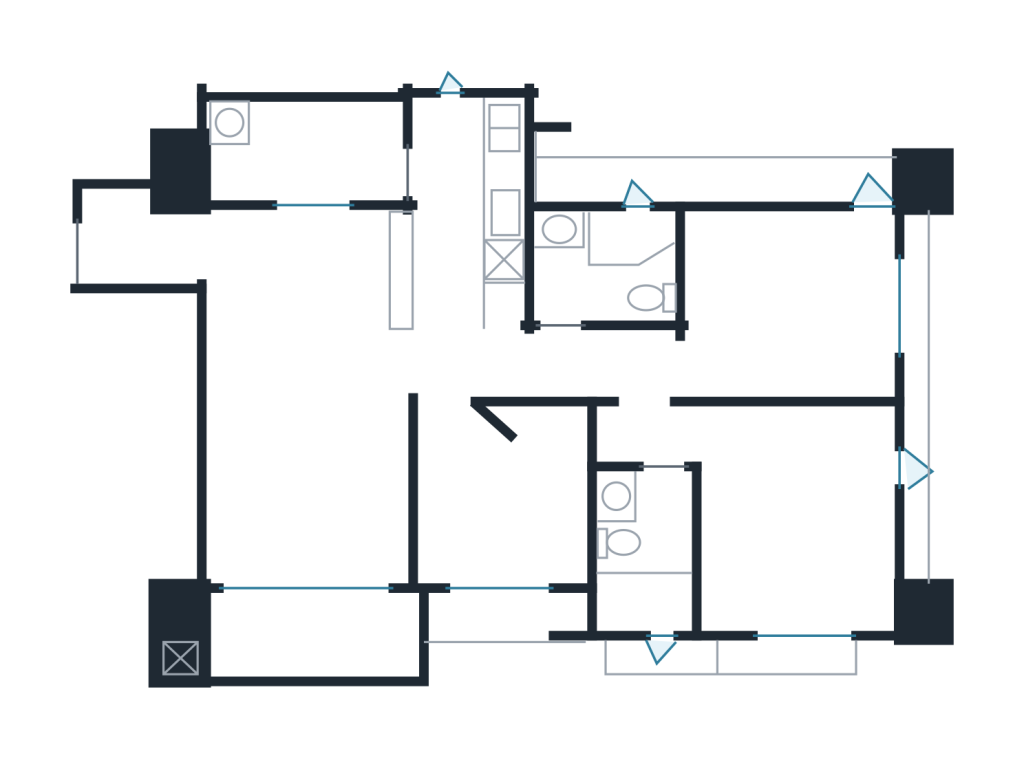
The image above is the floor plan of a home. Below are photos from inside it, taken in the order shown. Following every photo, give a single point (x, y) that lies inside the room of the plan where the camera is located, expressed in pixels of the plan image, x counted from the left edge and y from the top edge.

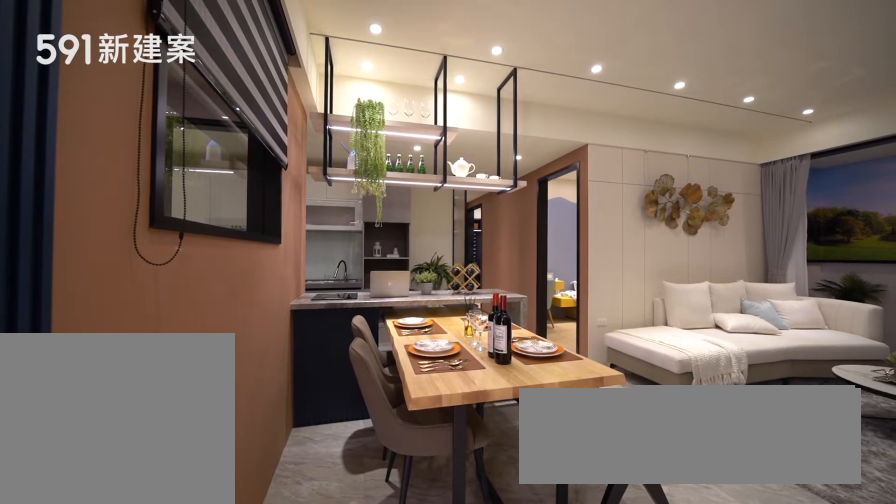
(316, 276)
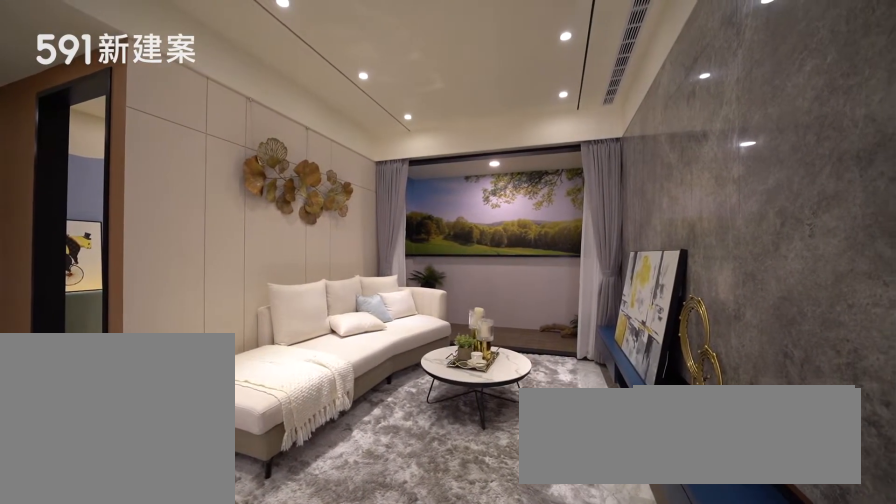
(311, 474)
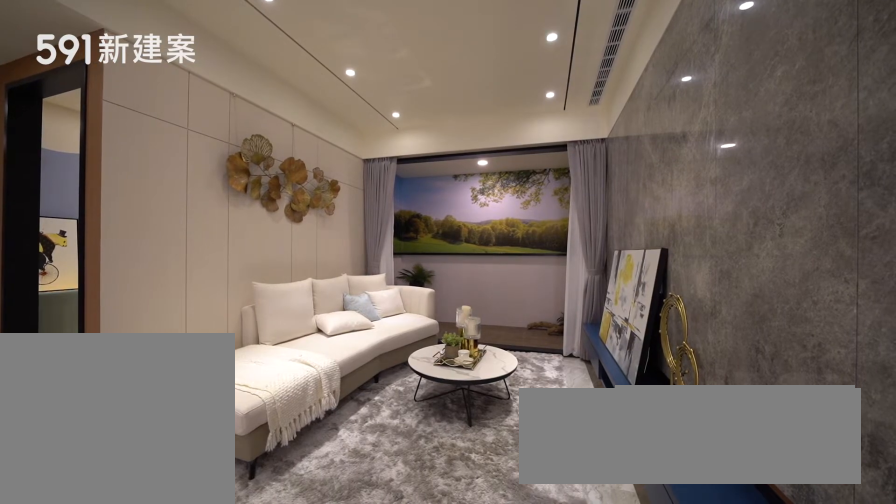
(311, 474)
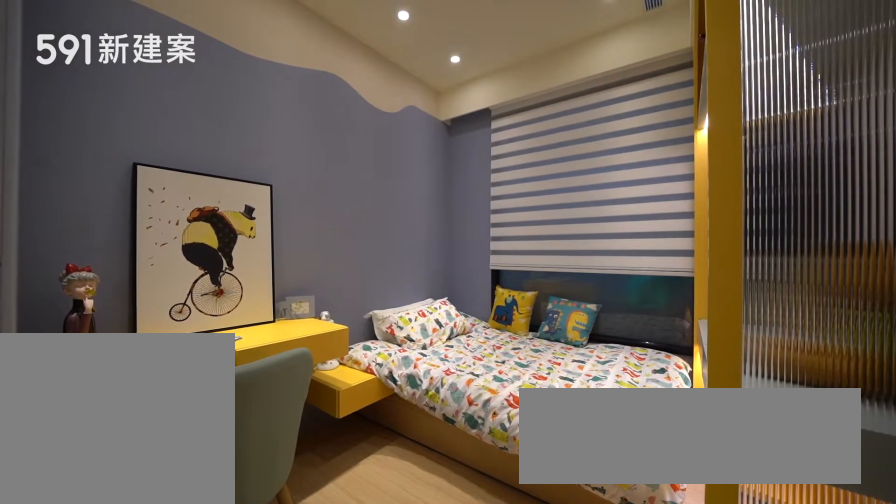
(509, 496)
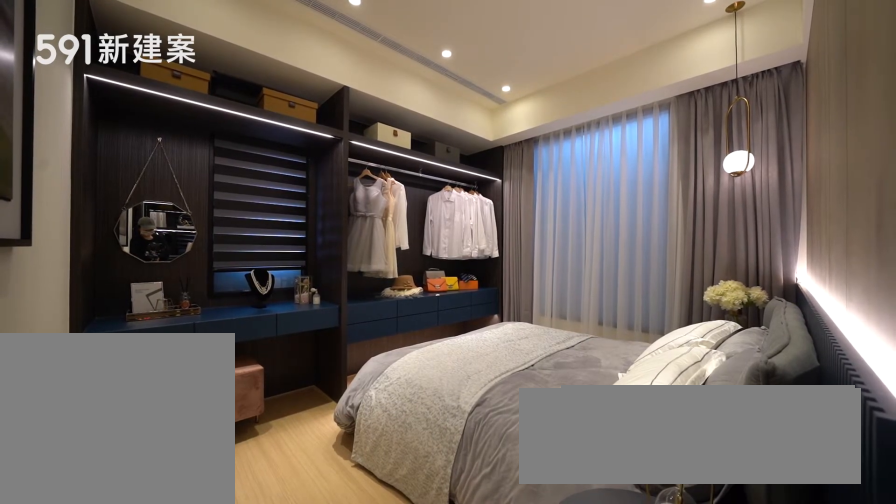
(778, 510)
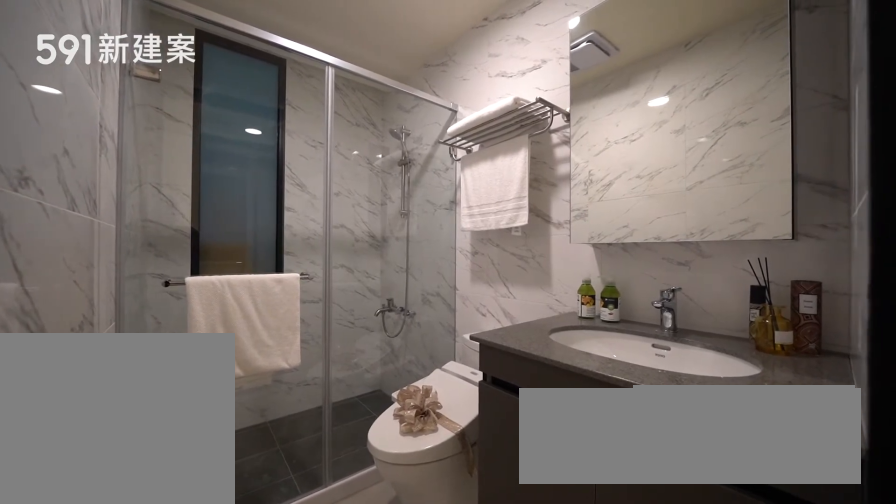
(640, 557)
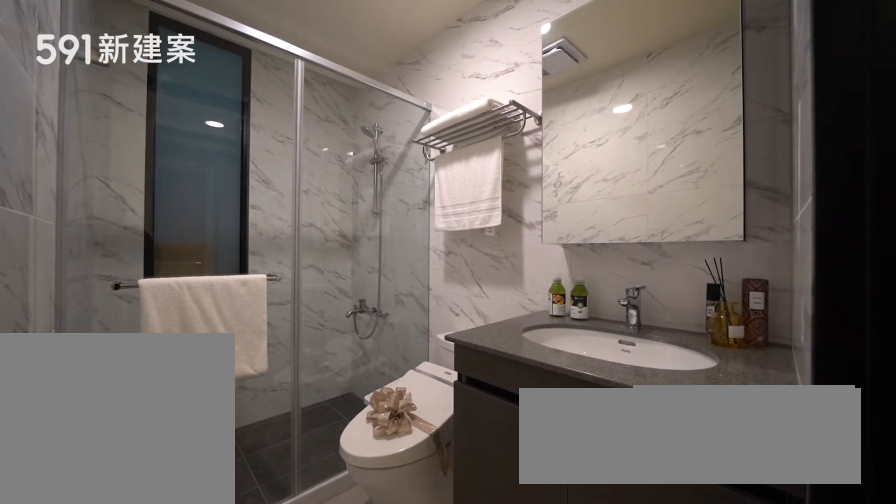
(640, 557)
